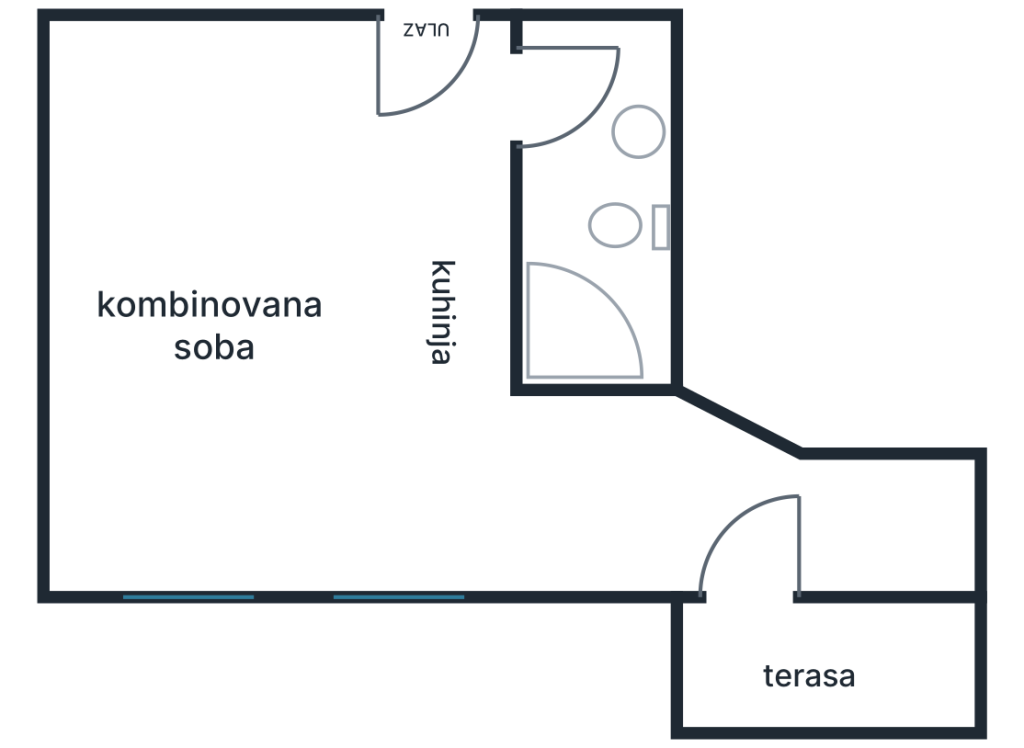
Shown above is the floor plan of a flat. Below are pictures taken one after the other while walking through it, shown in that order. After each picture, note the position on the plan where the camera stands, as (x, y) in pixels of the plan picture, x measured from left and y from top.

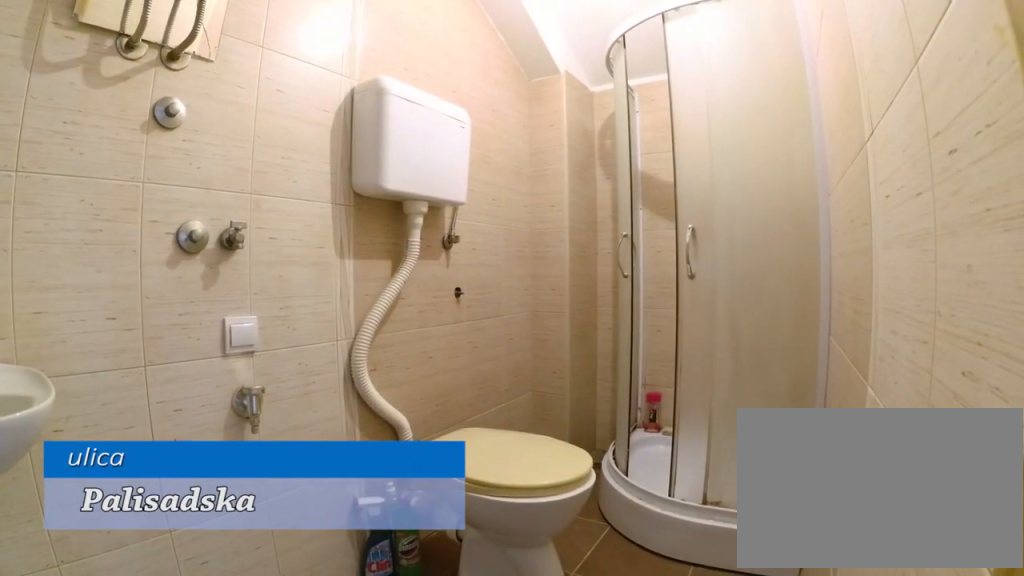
(537, 70)
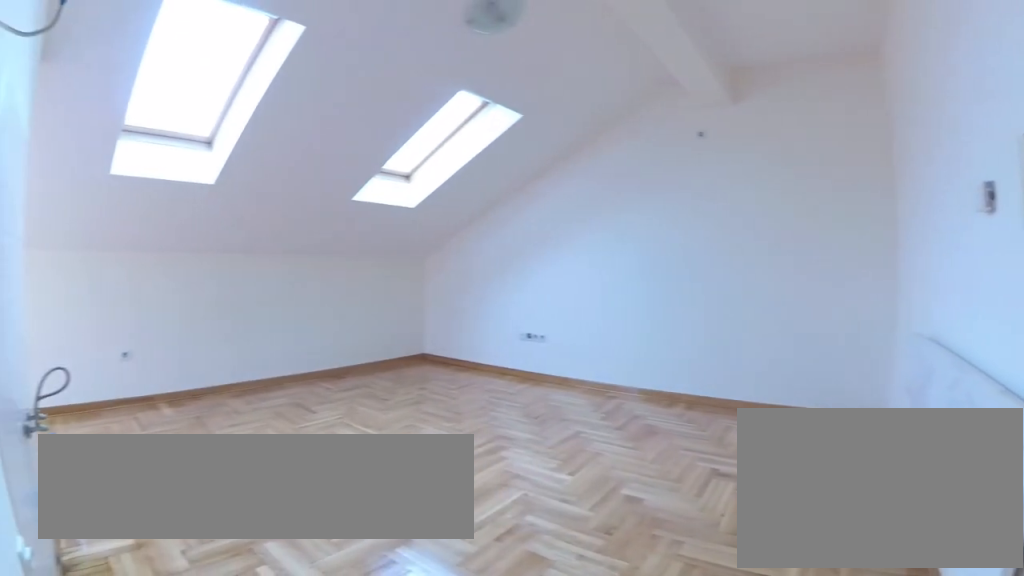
(540, 69)
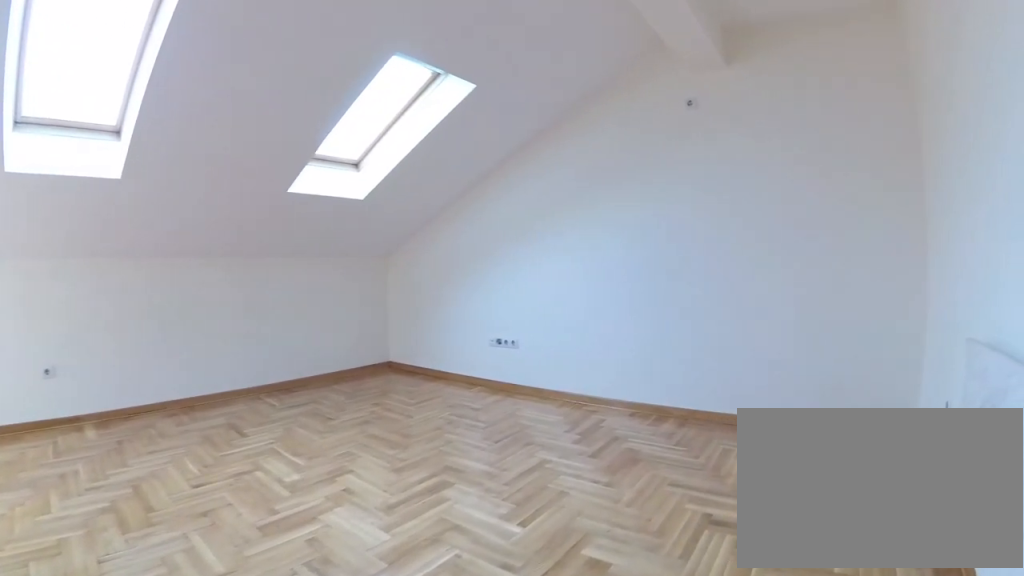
(420, 93)
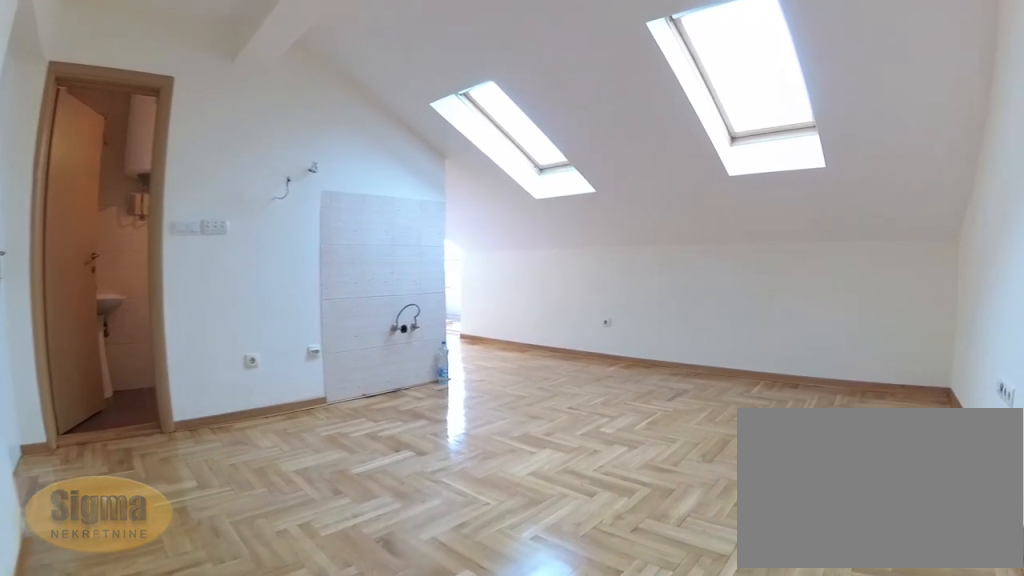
(136, 93)
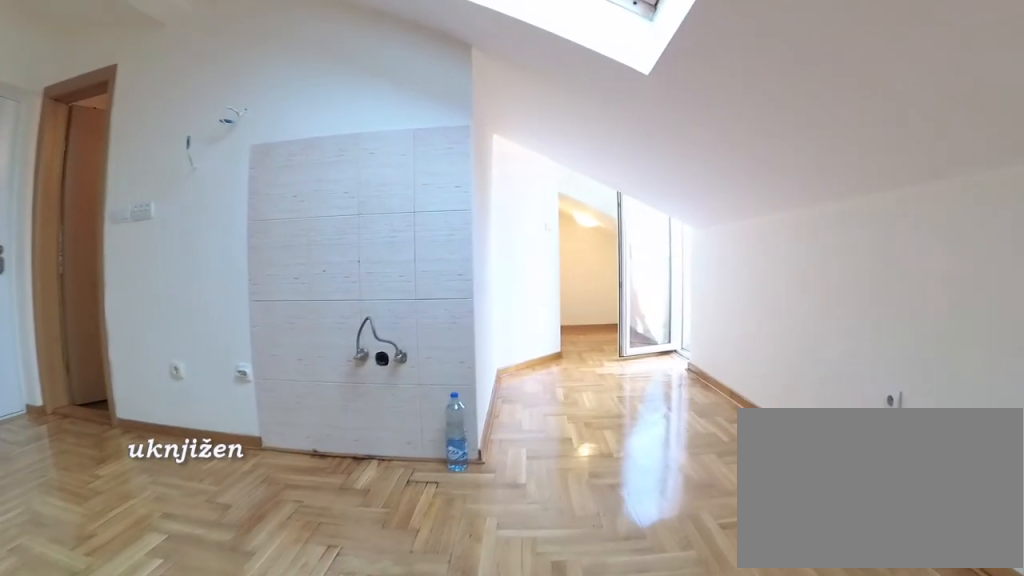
(229, 471)
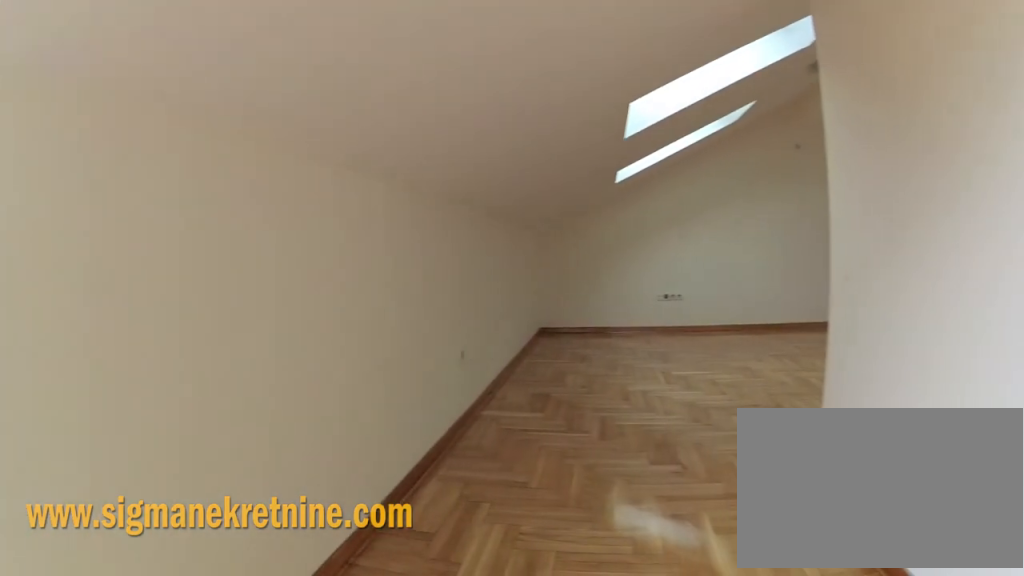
(786, 511)
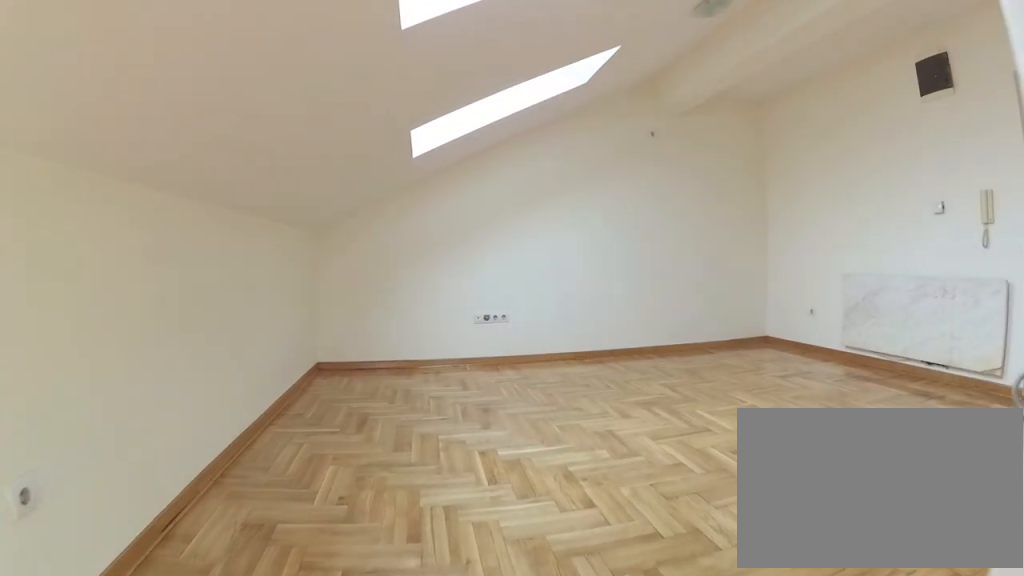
(565, 490)
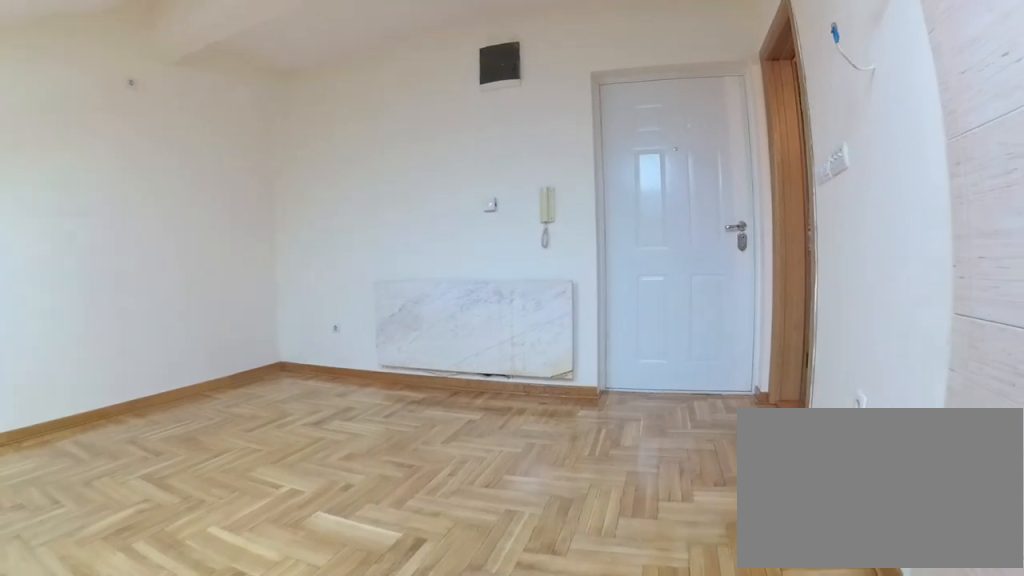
(460, 410)
